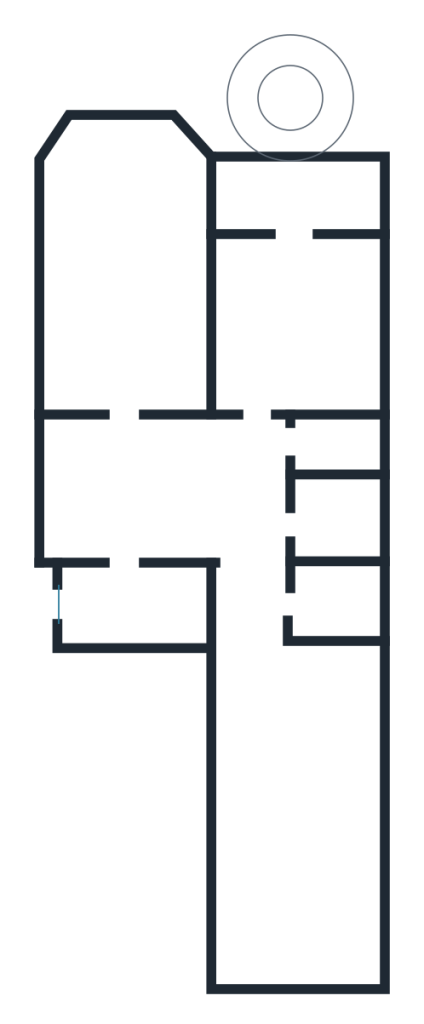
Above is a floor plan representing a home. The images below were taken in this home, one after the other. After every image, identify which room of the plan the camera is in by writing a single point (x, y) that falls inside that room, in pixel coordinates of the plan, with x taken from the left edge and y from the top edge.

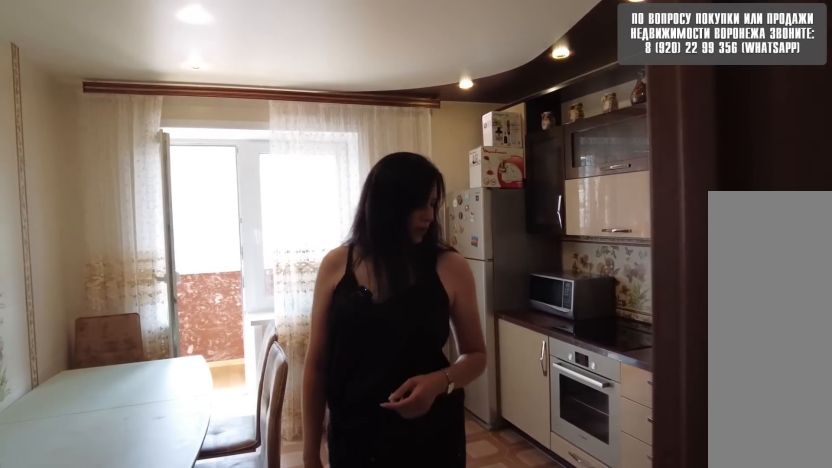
(247, 481)
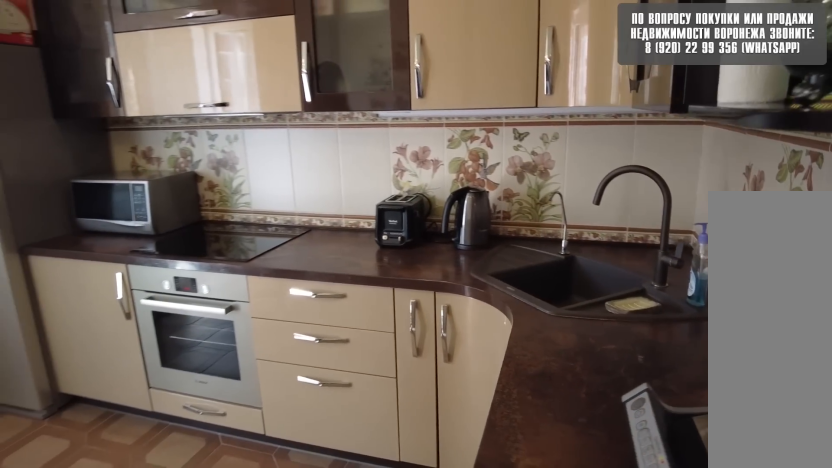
(302, 360)
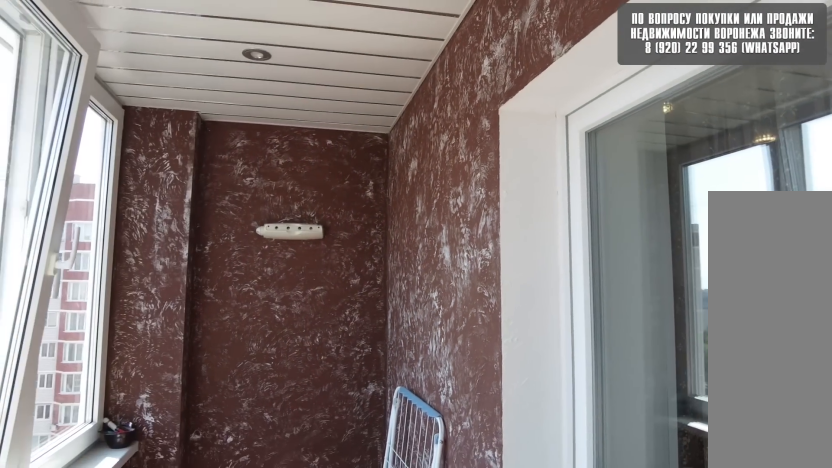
(290, 209)
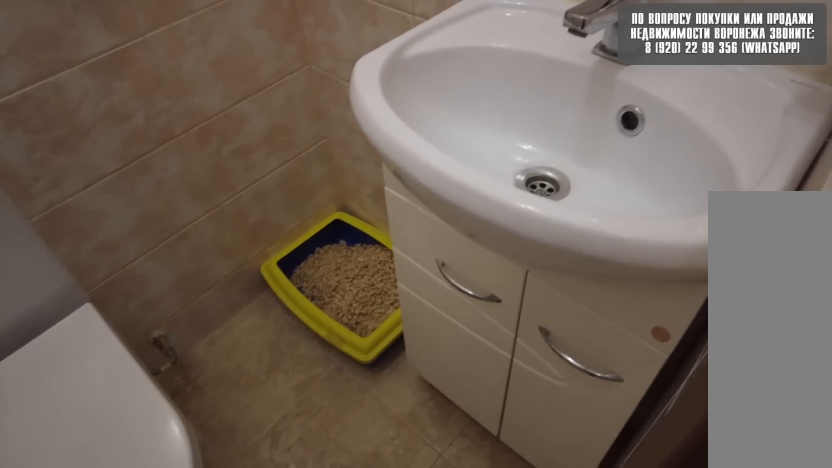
(253, 515)
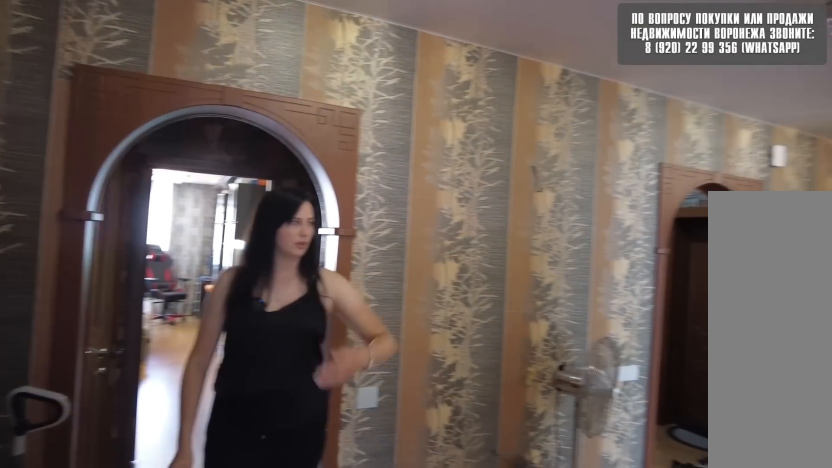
(253, 515)
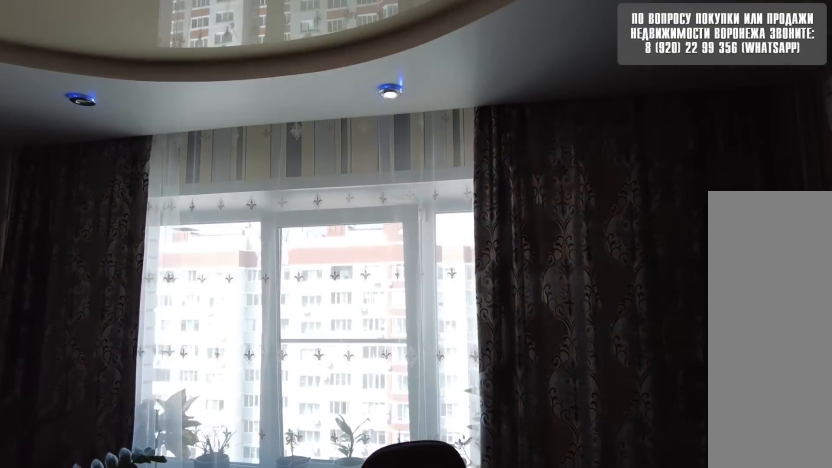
(283, 767)
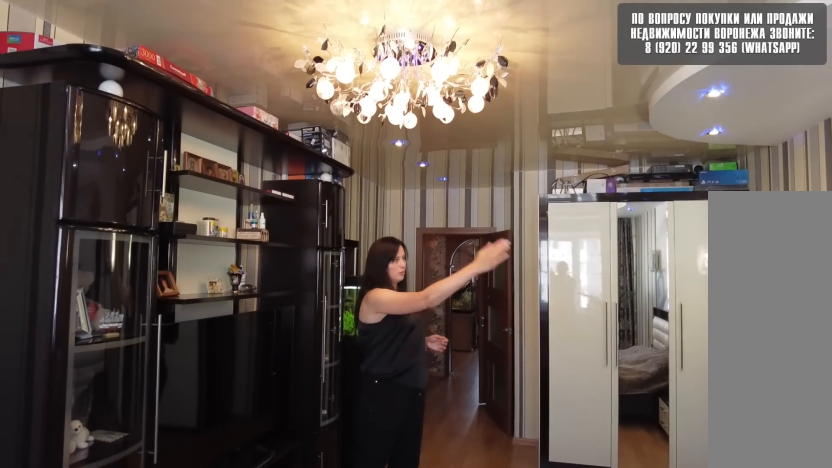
(283, 767)
